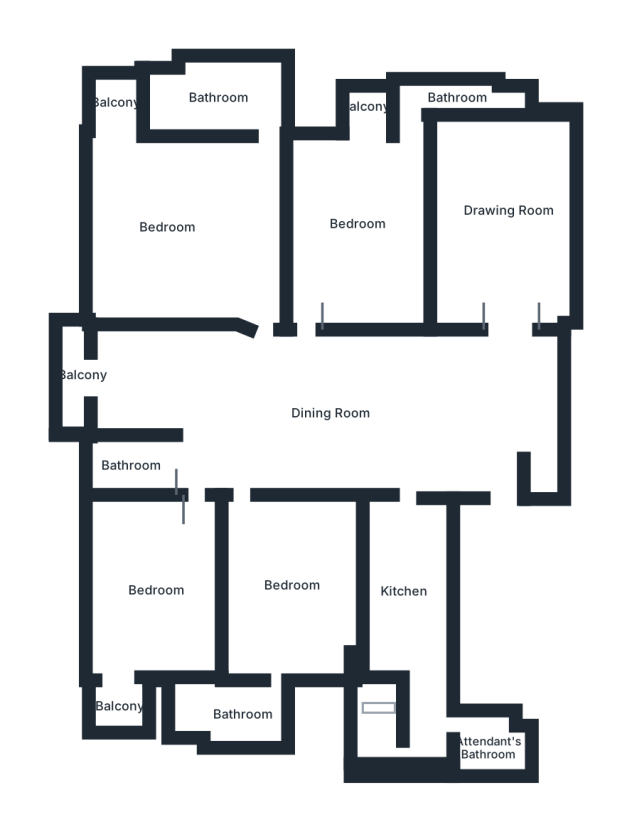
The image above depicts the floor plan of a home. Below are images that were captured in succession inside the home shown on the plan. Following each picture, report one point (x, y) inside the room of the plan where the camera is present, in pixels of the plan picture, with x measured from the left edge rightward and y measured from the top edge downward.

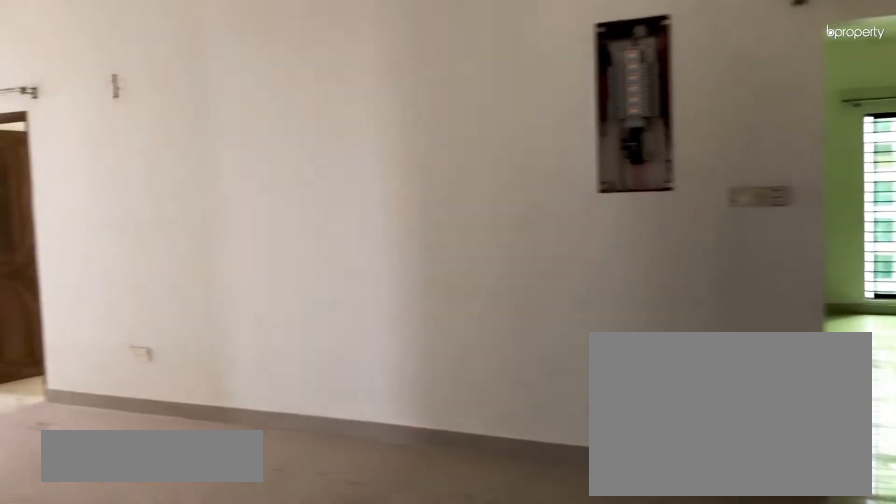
(482, 445)
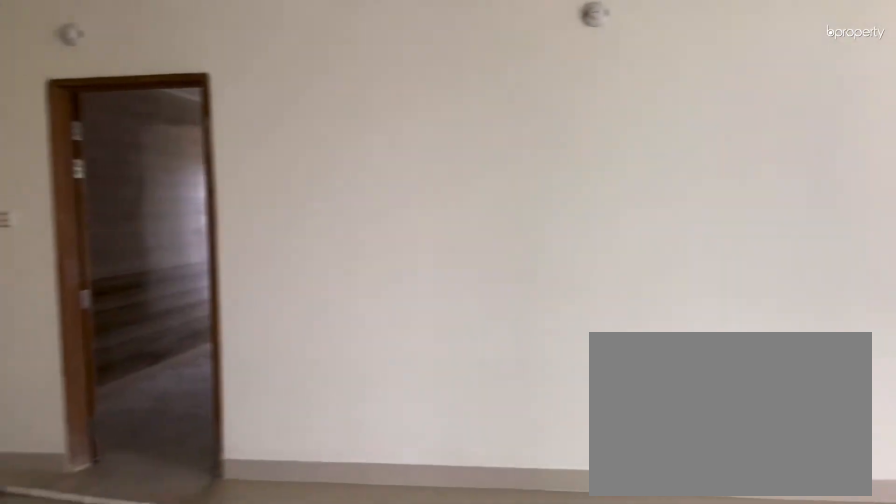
(317, 414)
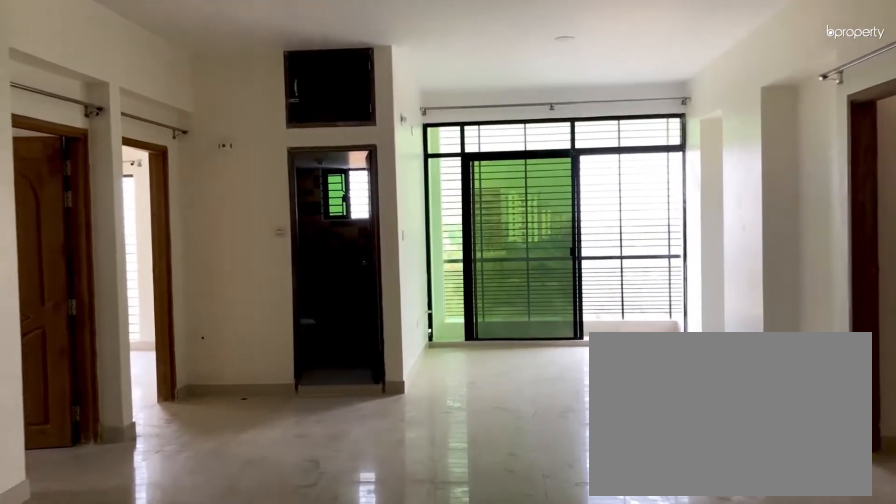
(317, 414)
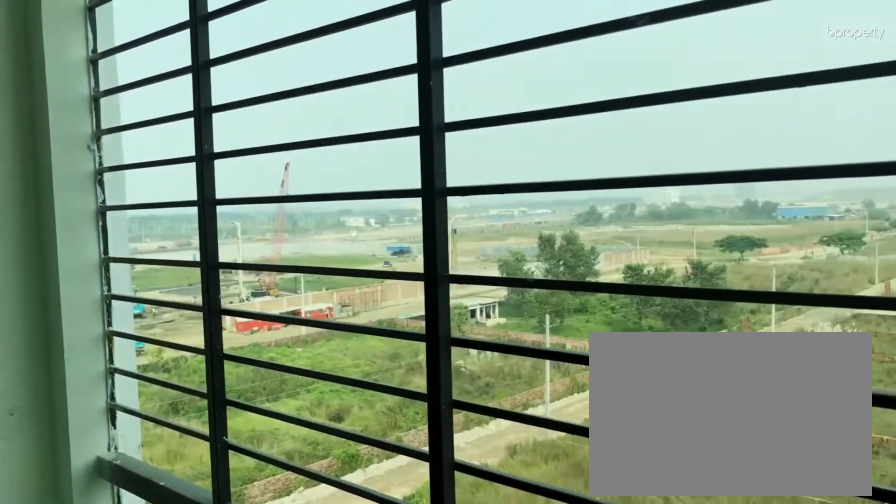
(75, 384)
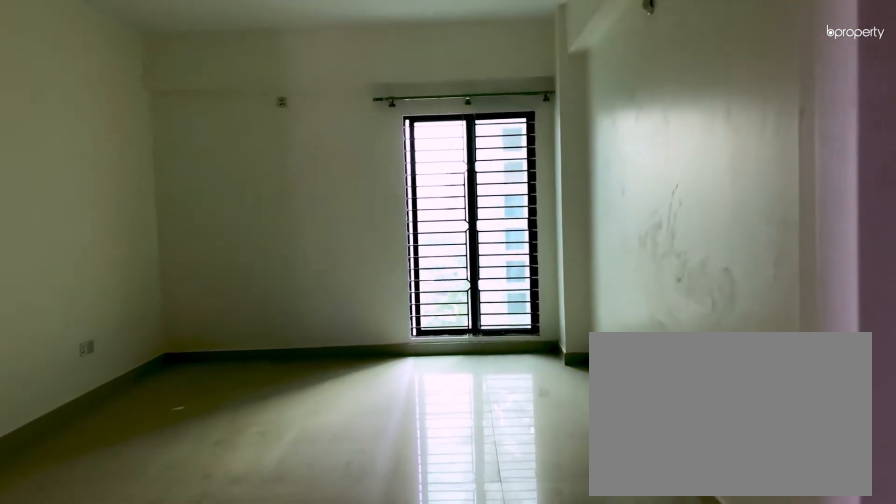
(504, 212)
